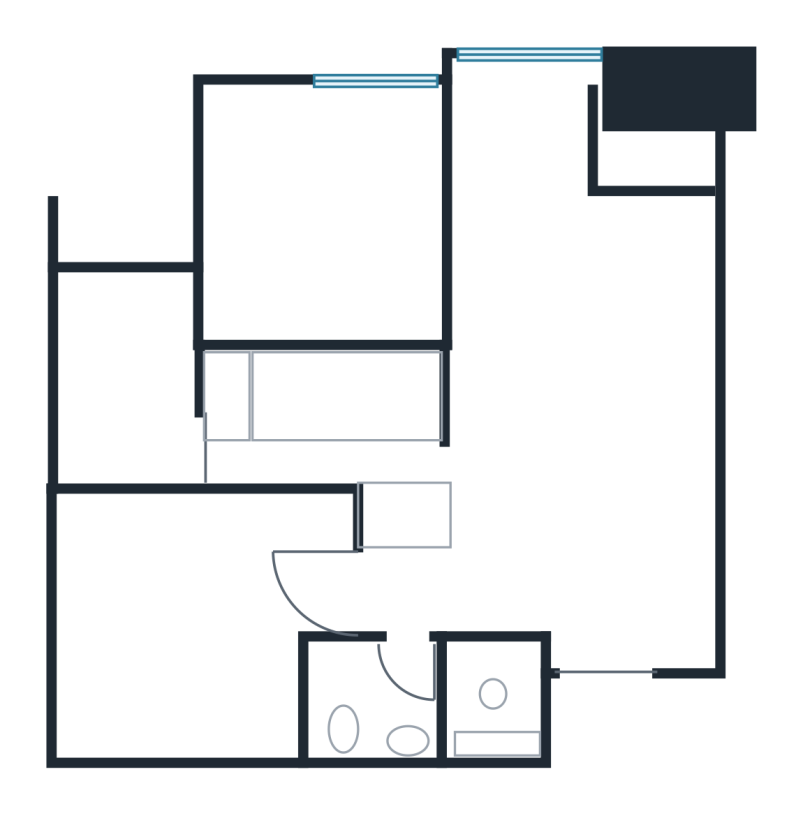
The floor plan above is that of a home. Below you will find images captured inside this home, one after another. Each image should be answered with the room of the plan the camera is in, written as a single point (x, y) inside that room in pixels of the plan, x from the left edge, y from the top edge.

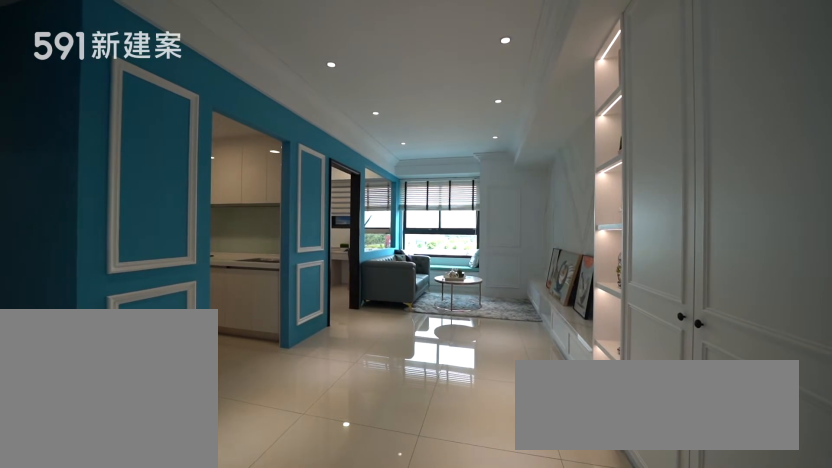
(582, 483)
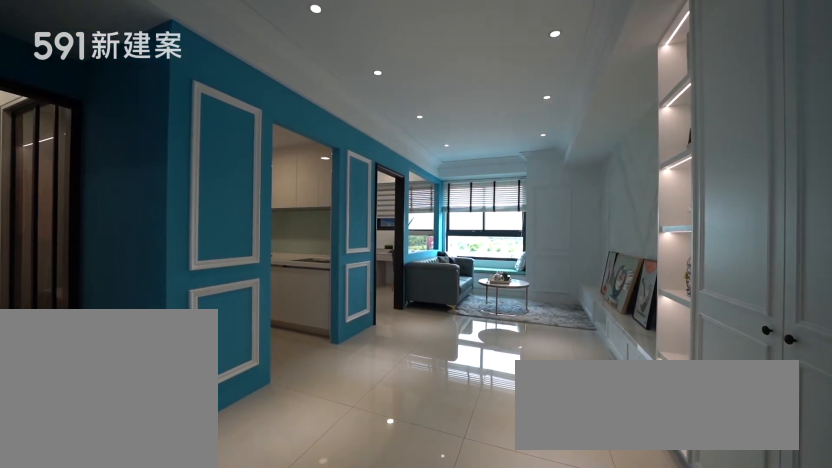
(582, 483)
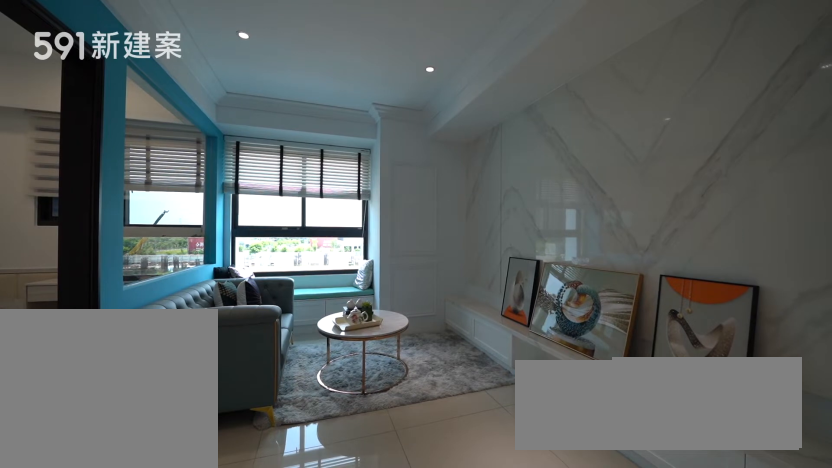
(573, 258)
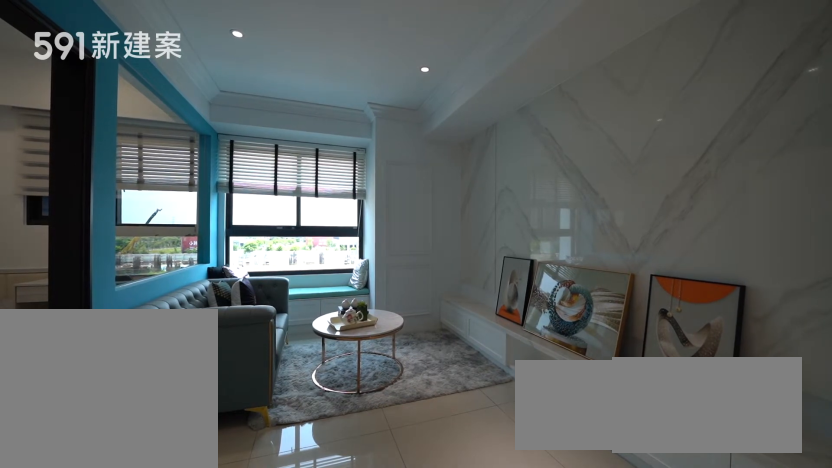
(573, 258)
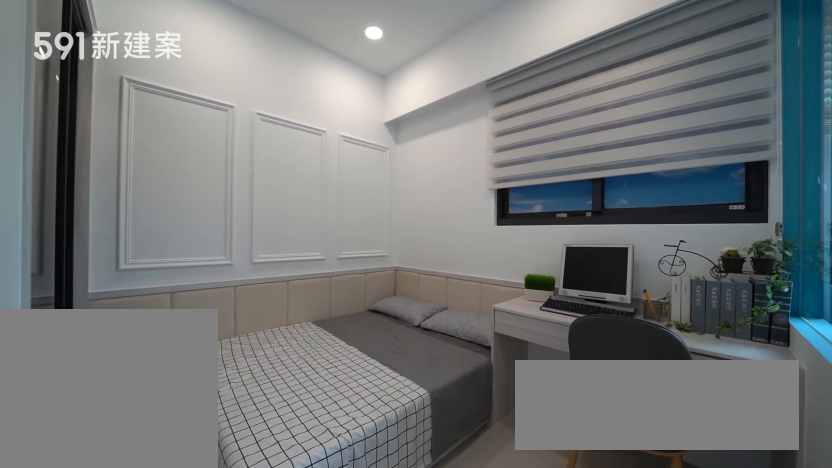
(321, 210)
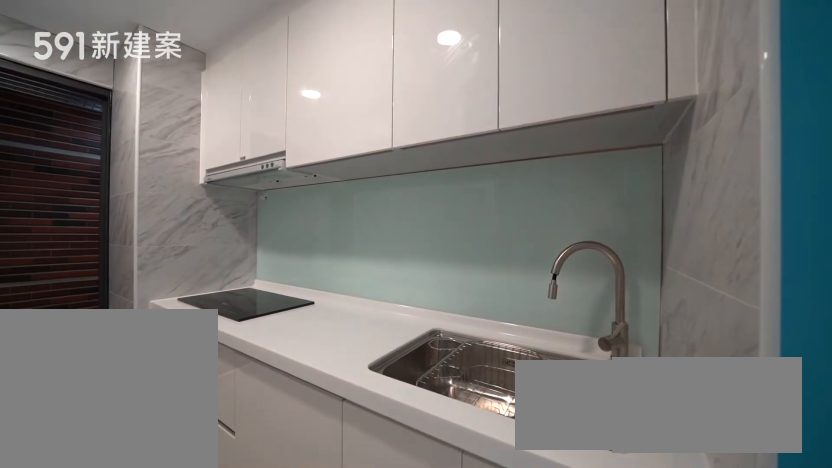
(329, 425)
